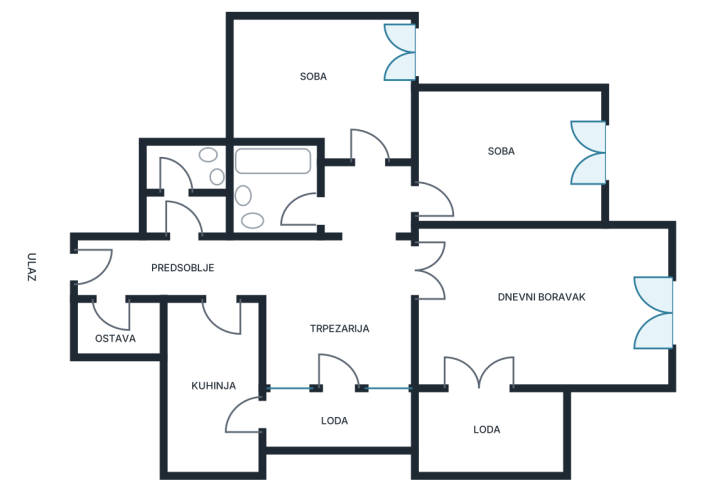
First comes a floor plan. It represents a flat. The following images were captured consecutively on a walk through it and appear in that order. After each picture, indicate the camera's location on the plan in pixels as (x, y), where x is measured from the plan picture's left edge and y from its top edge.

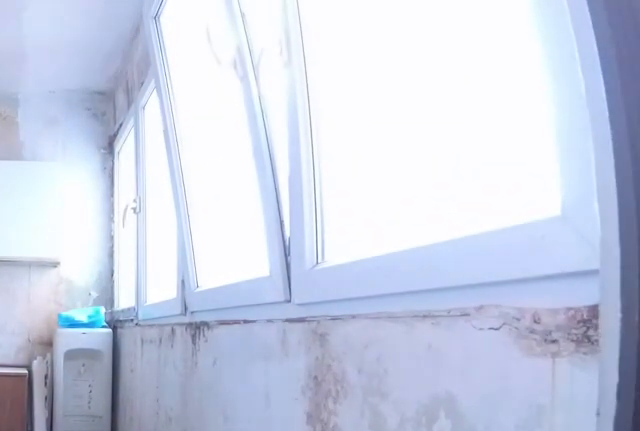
(257, 427)
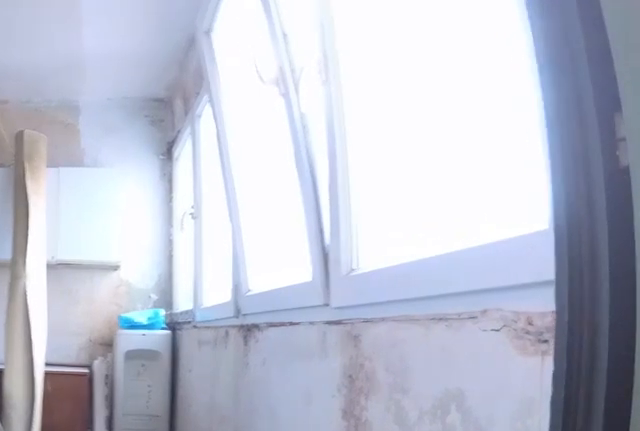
(246, 433)
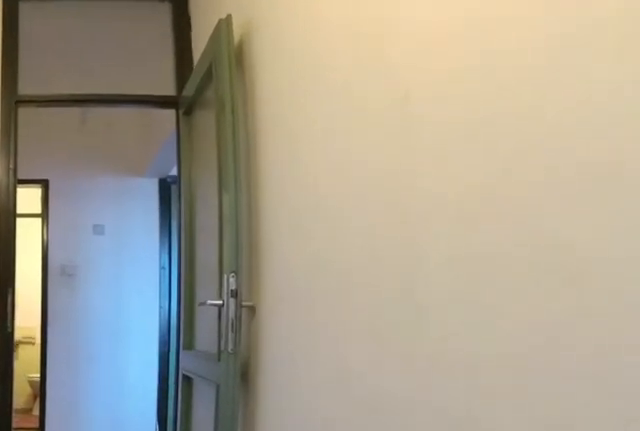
(221, 439)
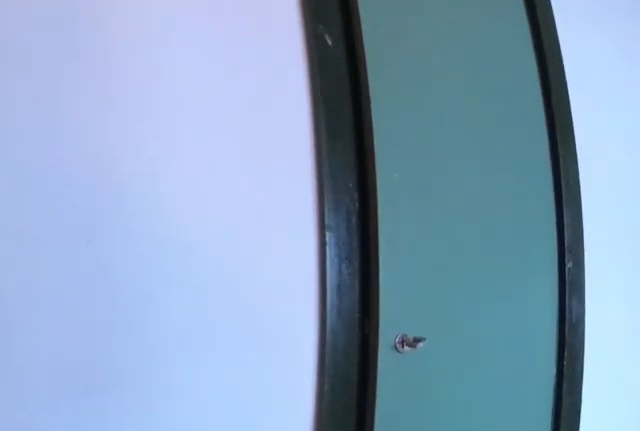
(220, 282)
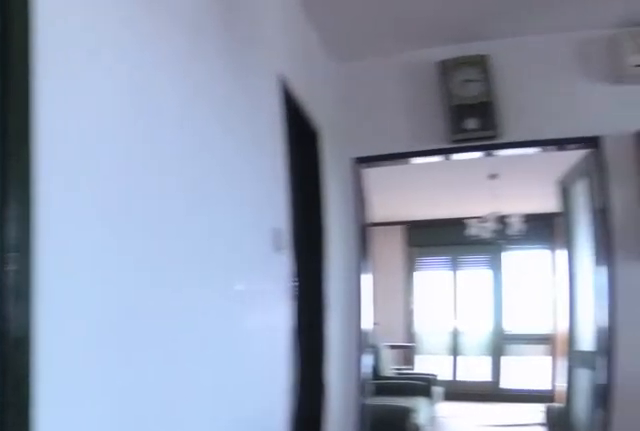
(210, 278)
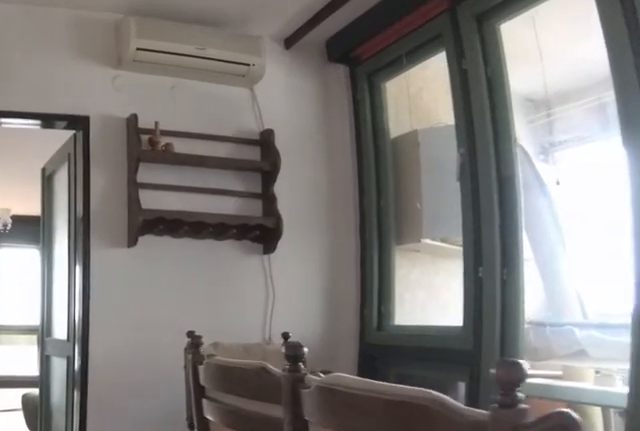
(264, 266)
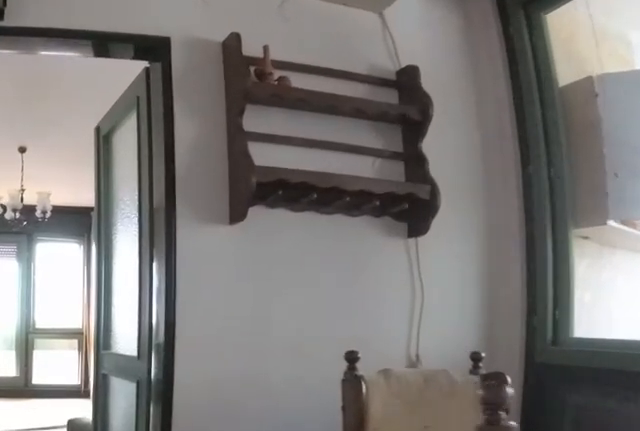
(290, 266)
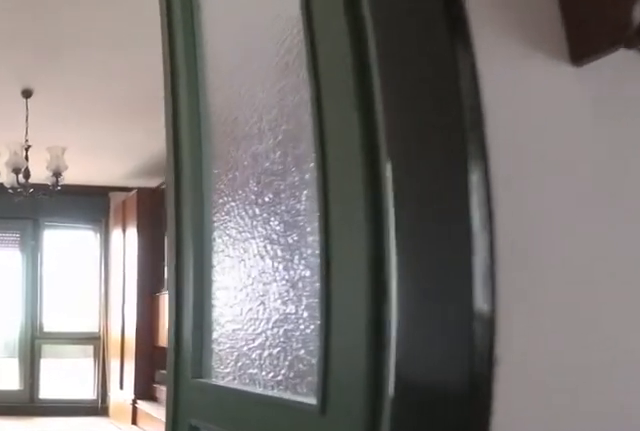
(329, 269)
